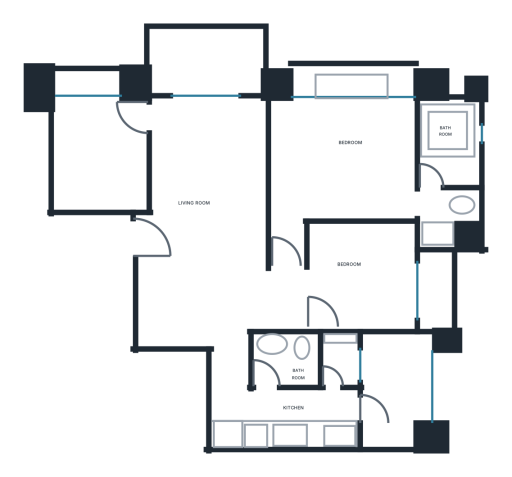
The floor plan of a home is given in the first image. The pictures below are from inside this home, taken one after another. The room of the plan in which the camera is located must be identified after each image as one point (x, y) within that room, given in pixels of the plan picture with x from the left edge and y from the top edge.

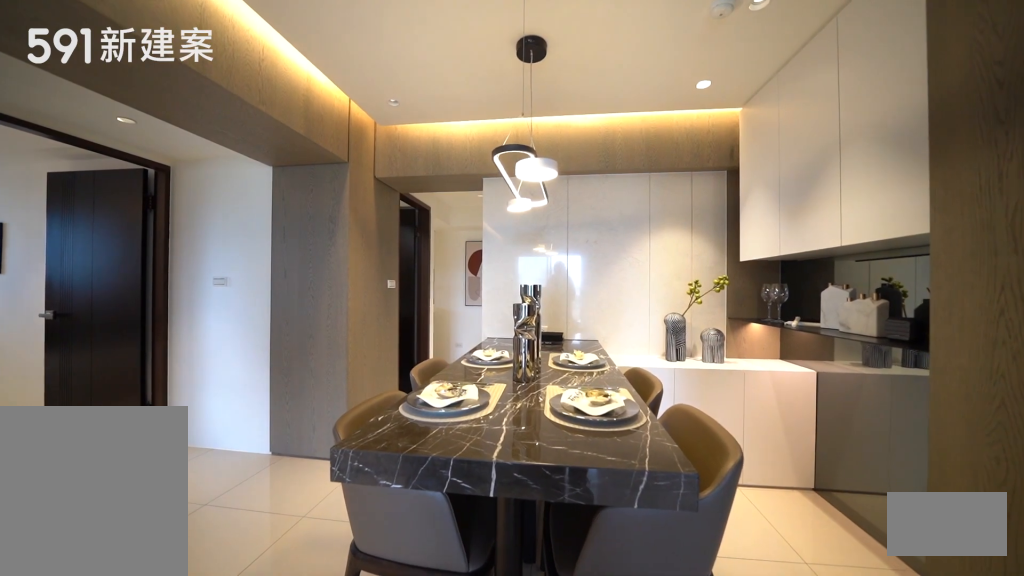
(189, 299)
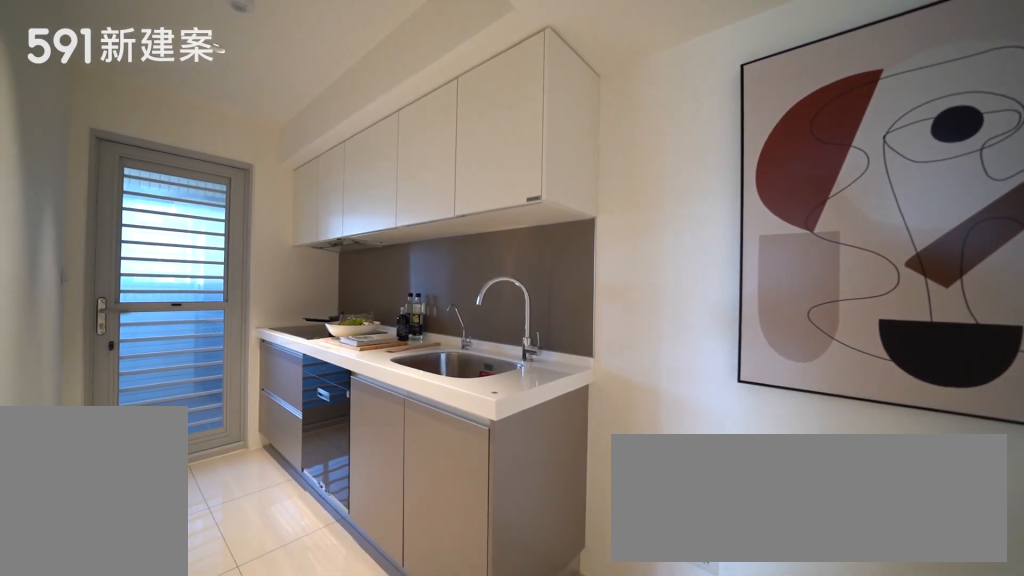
(286, 422)
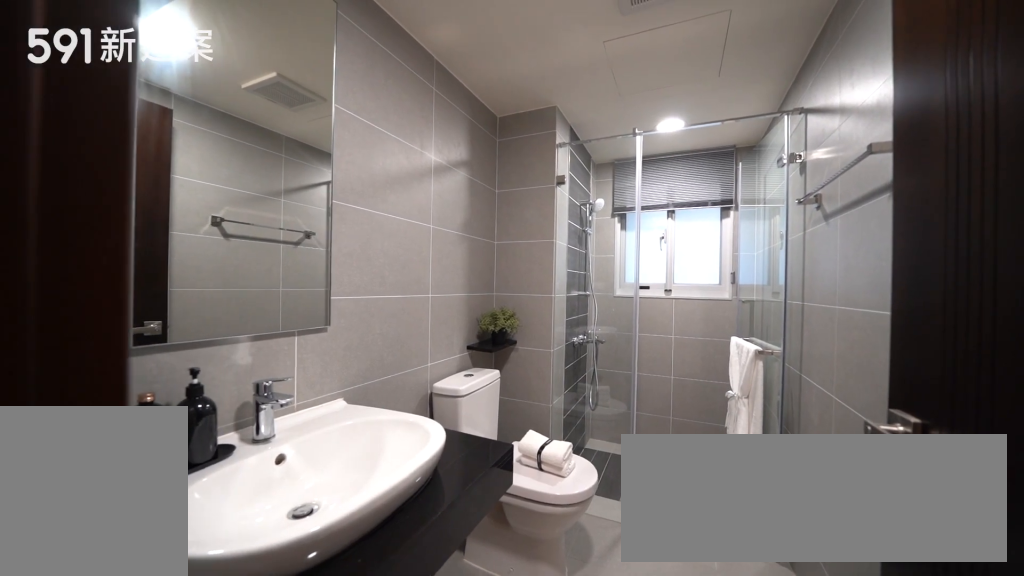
(303, 360)
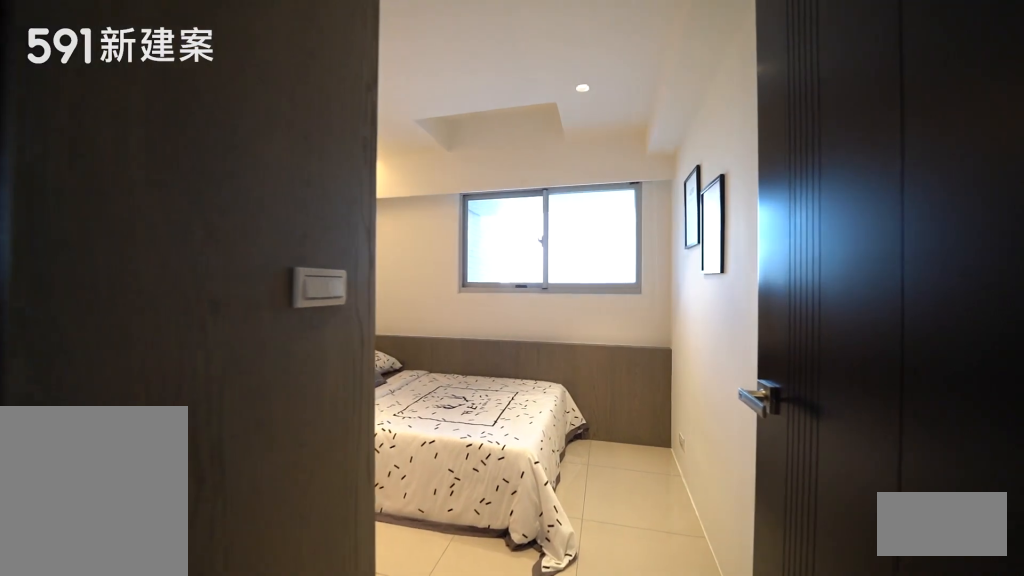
(362, 275)
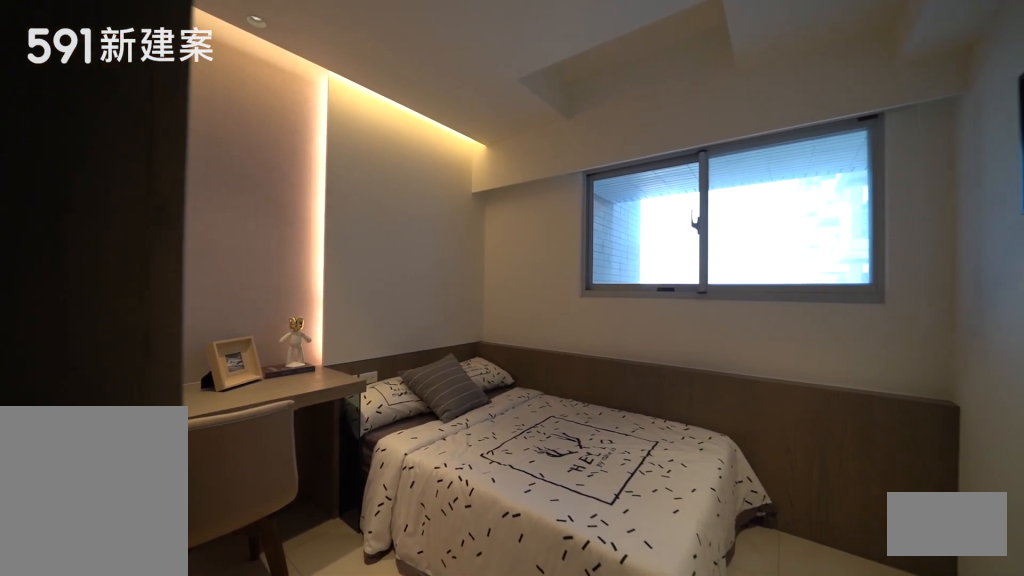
(362, 275)
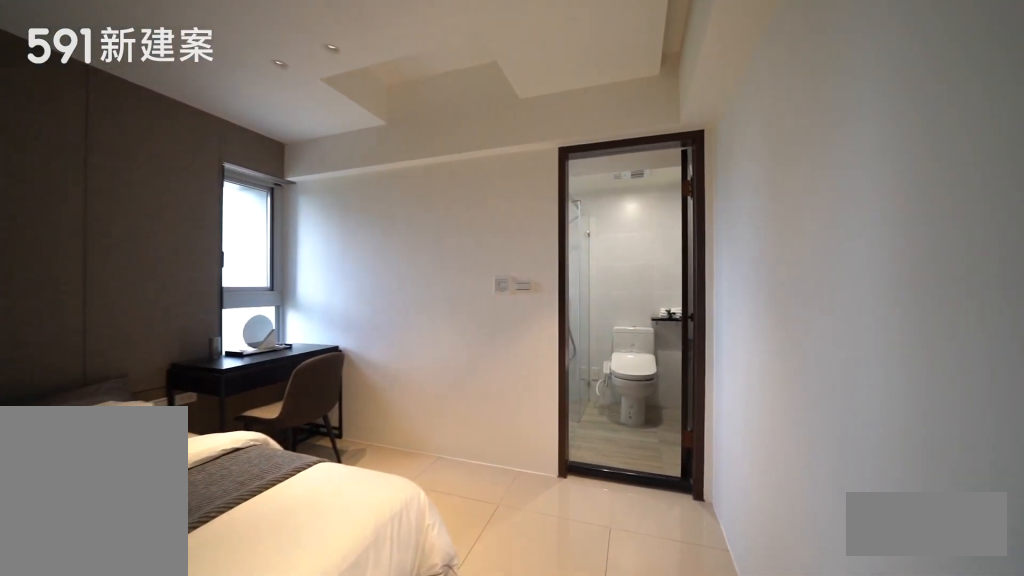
(334, 166)
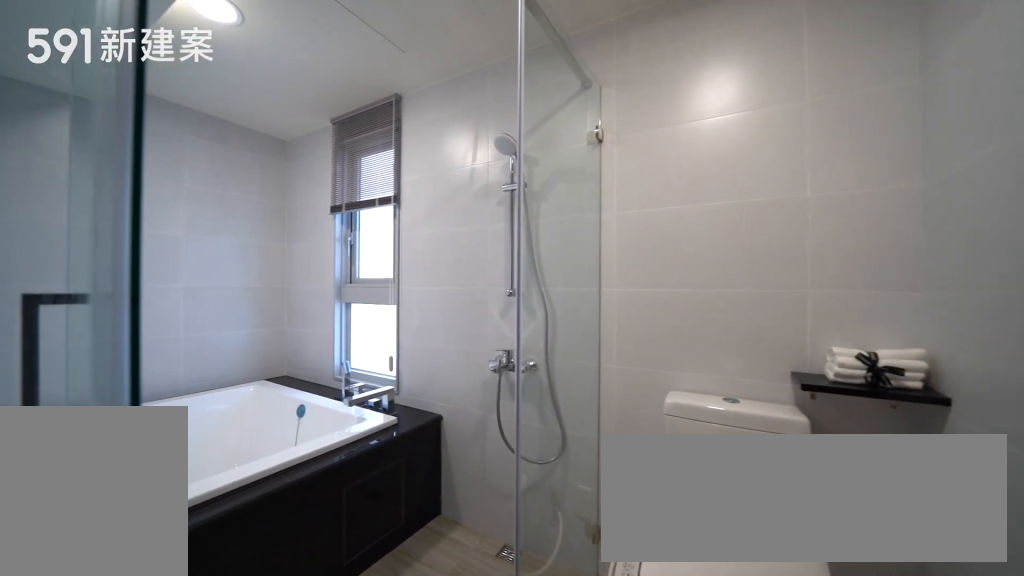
(449, 172)
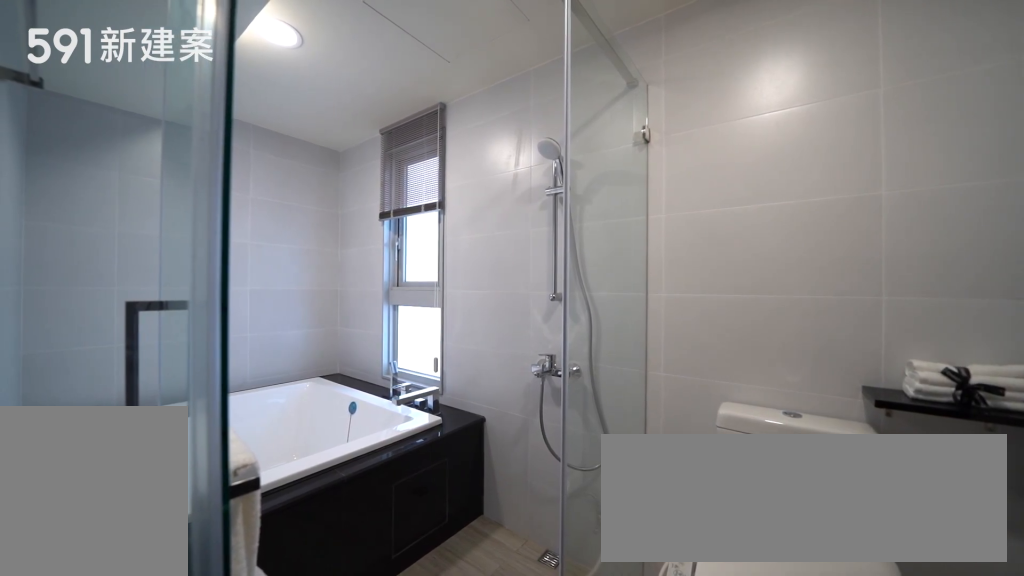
(449, 172)
